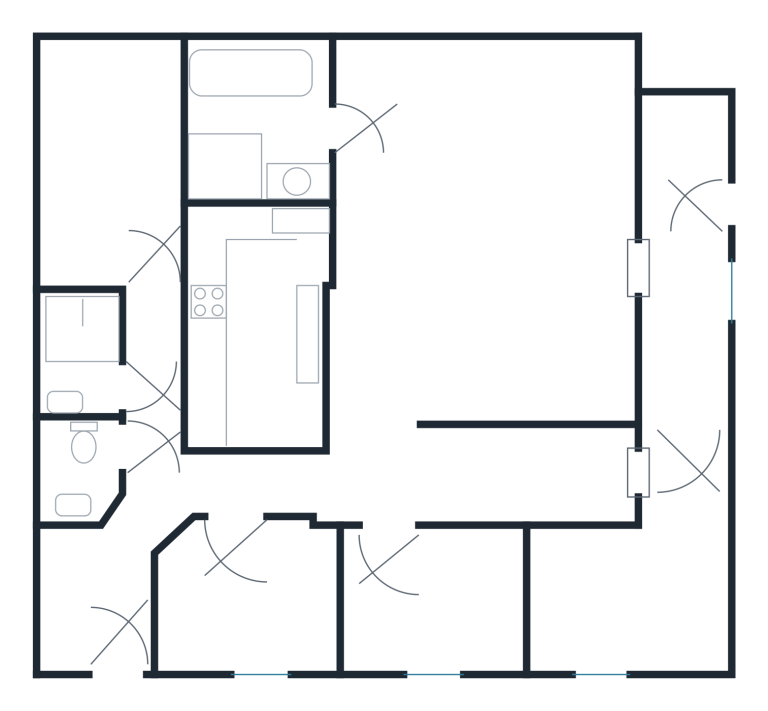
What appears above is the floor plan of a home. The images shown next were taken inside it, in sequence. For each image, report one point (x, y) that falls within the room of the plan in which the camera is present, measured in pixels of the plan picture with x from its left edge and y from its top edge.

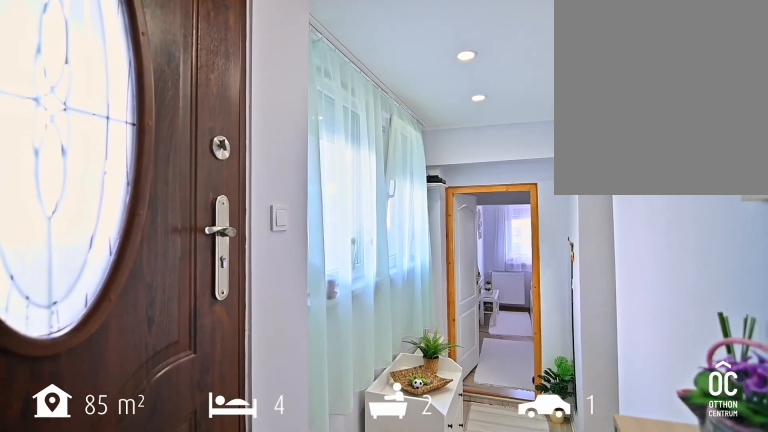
(691, 219)
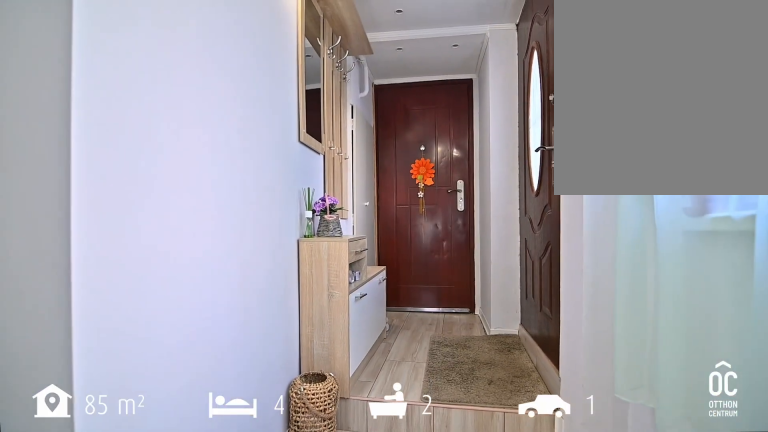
(691, 219)
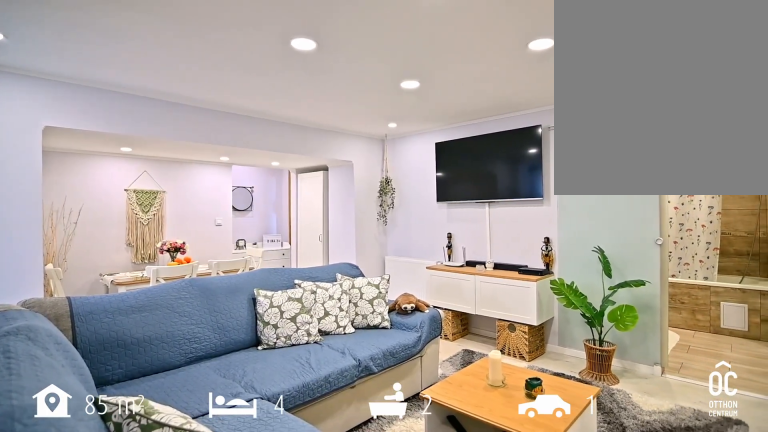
(486, 339)
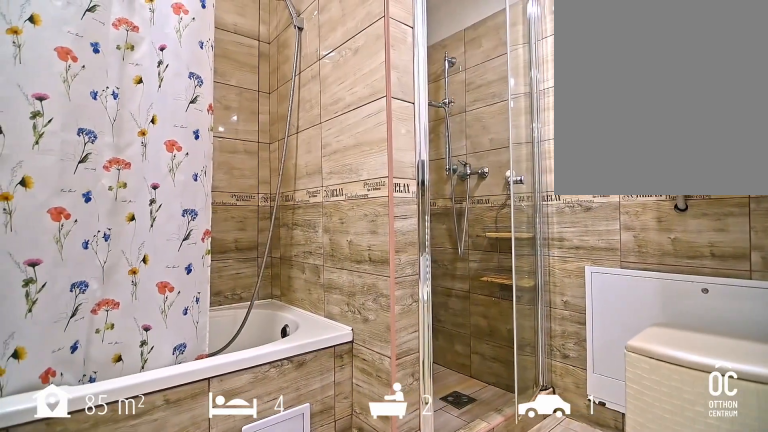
(250, 129)
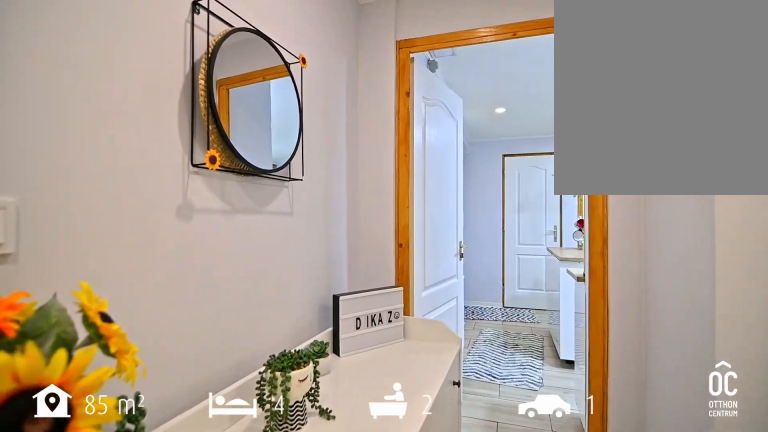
(382, 480)
